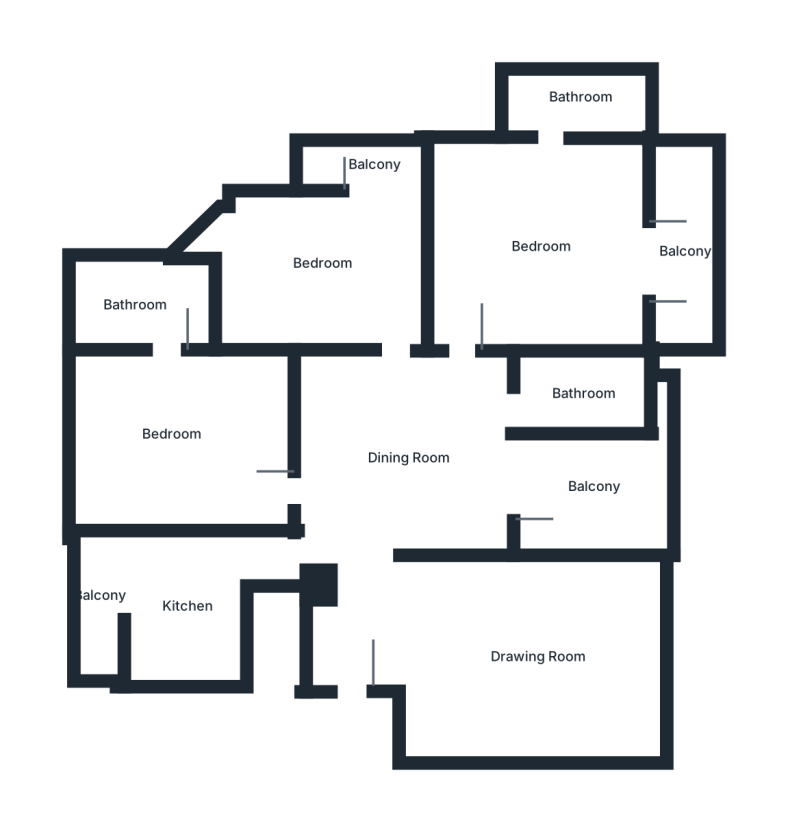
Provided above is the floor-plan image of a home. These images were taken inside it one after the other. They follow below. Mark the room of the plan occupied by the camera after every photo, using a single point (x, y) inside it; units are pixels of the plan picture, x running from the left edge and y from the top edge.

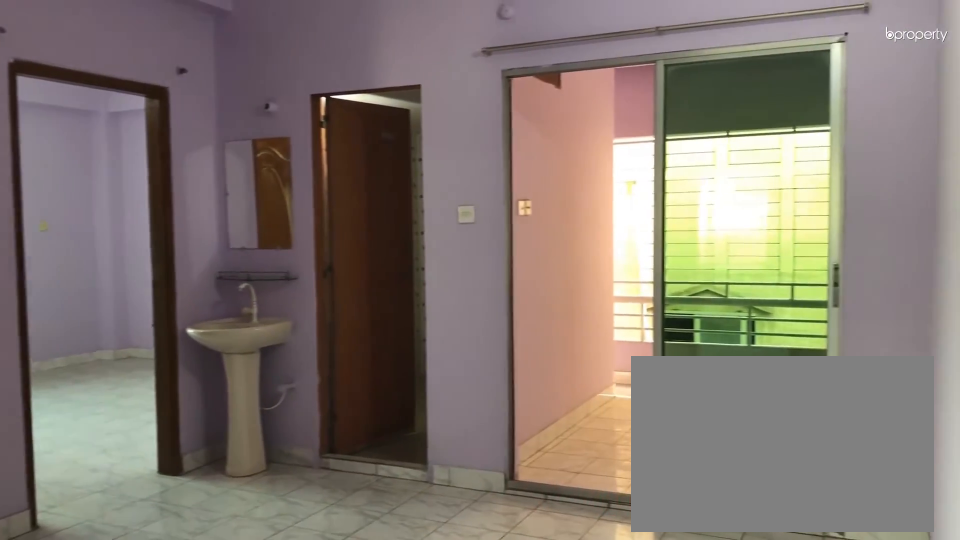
(410, 460)
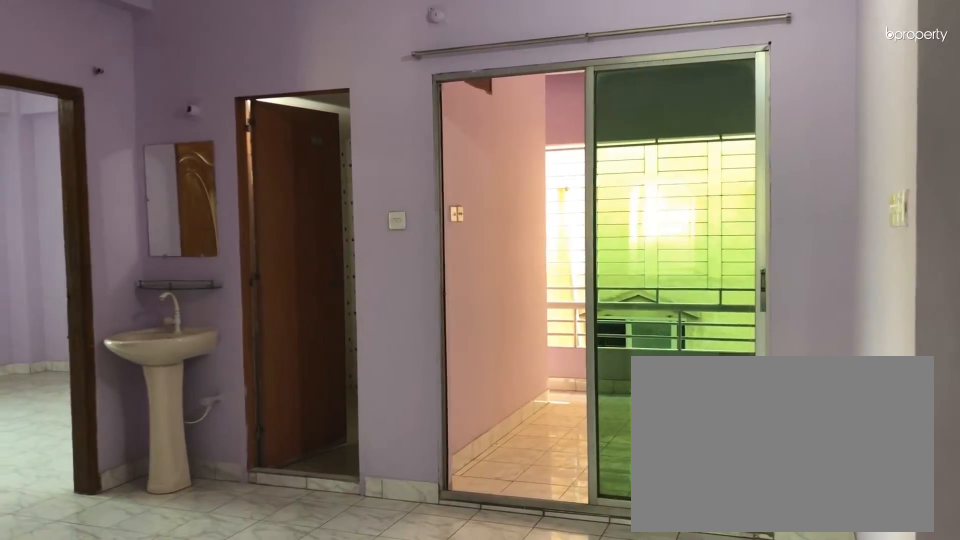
(410, 460)
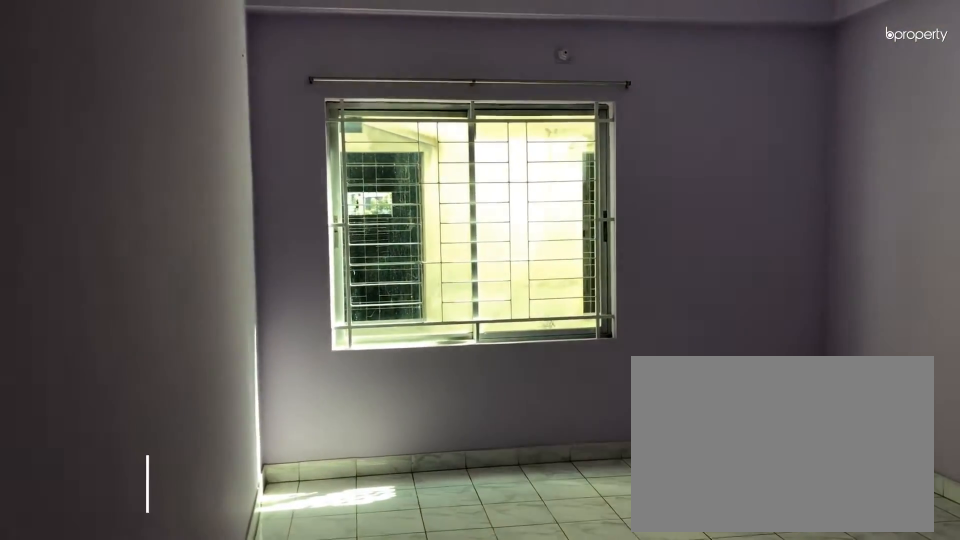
(536, 662)
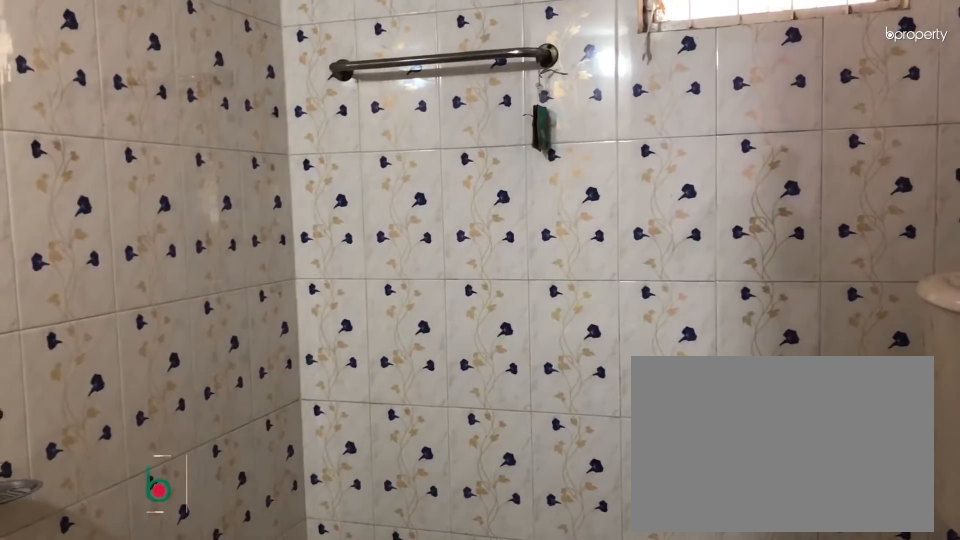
(579, 395)
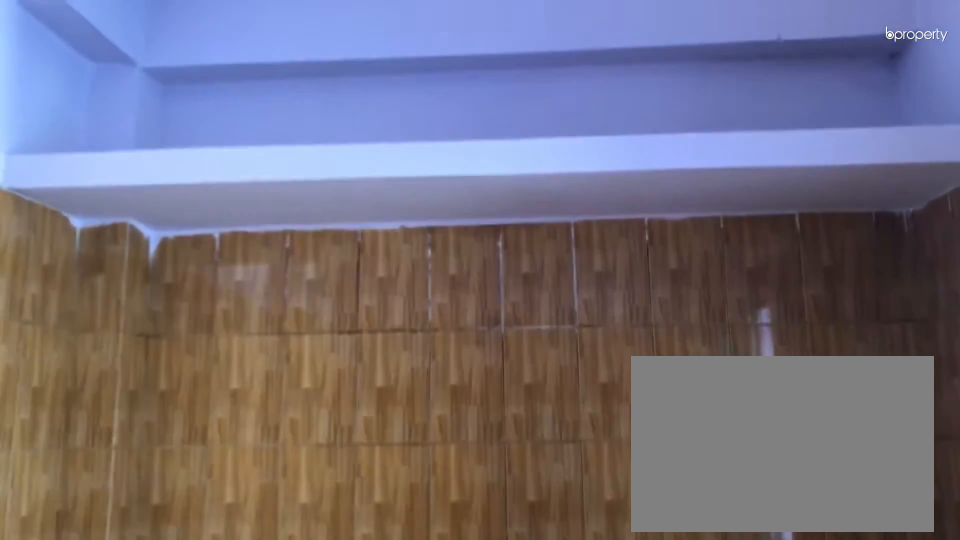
(182, 613)
